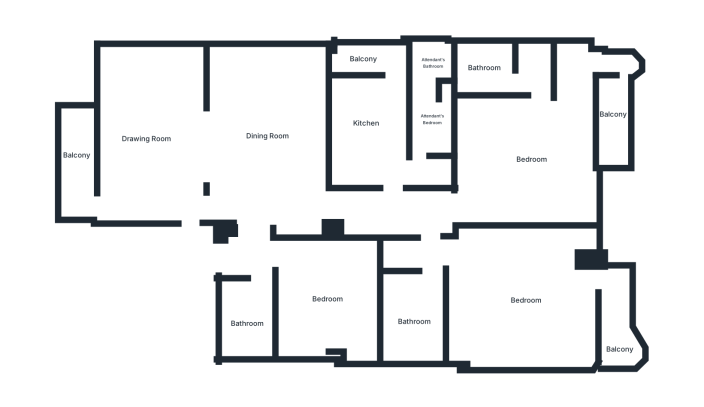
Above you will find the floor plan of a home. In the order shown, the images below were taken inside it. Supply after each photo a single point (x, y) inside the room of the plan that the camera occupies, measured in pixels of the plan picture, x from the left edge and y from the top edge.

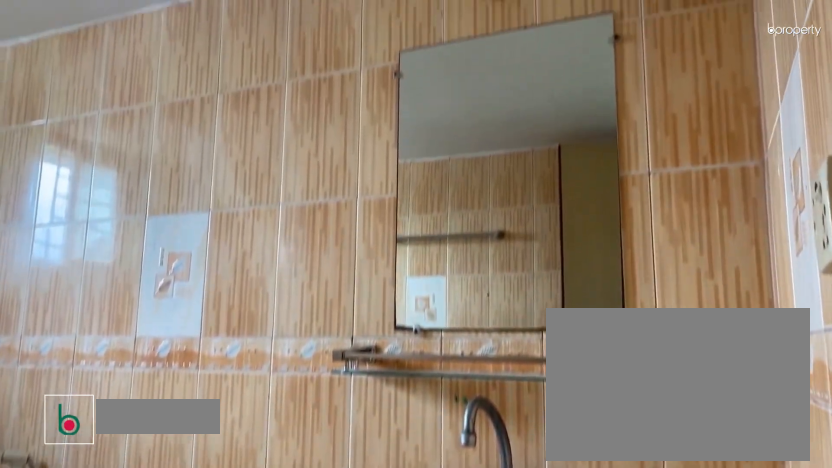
(414, 316)
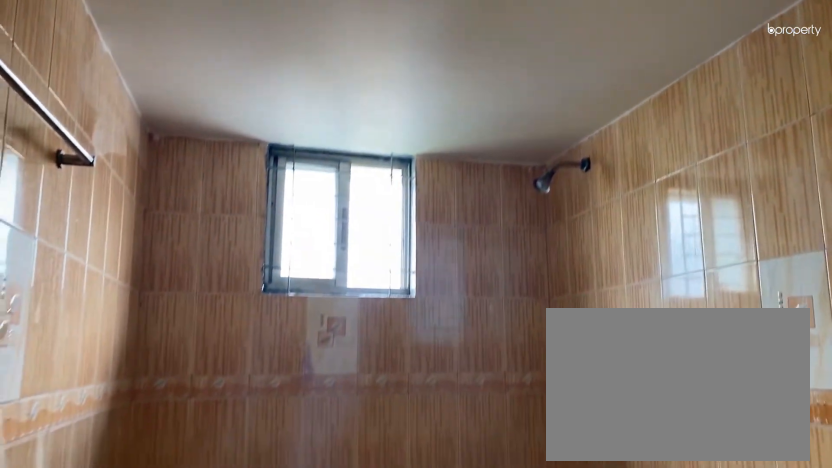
(414, 316)
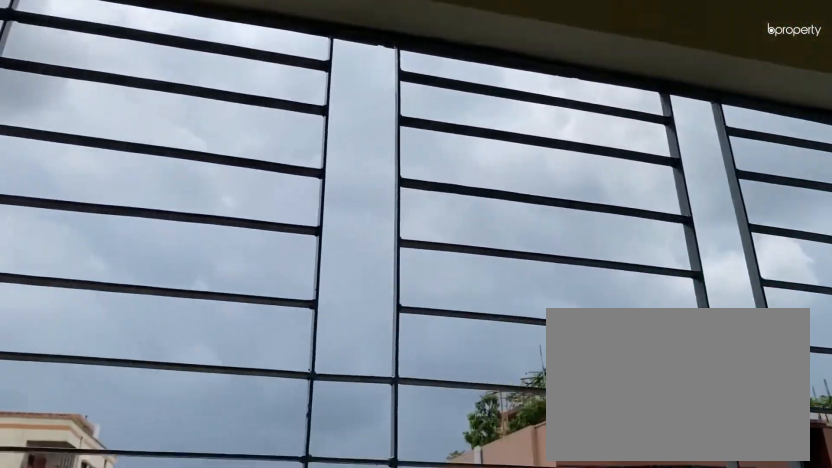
(613, 324)
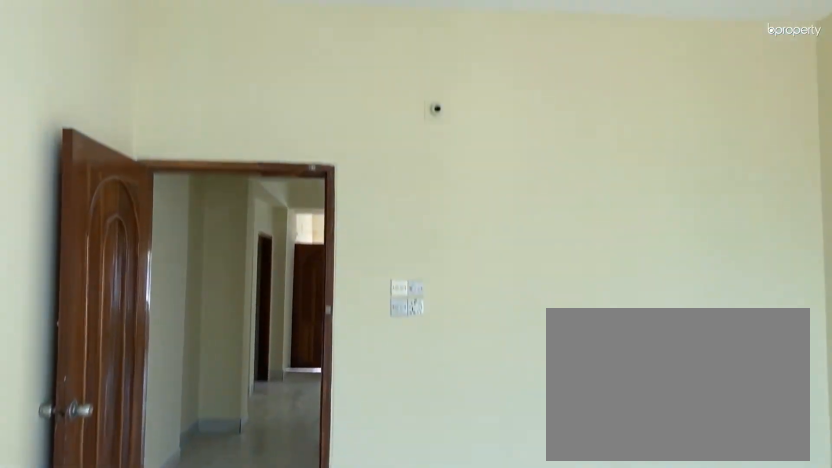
(526, 159)
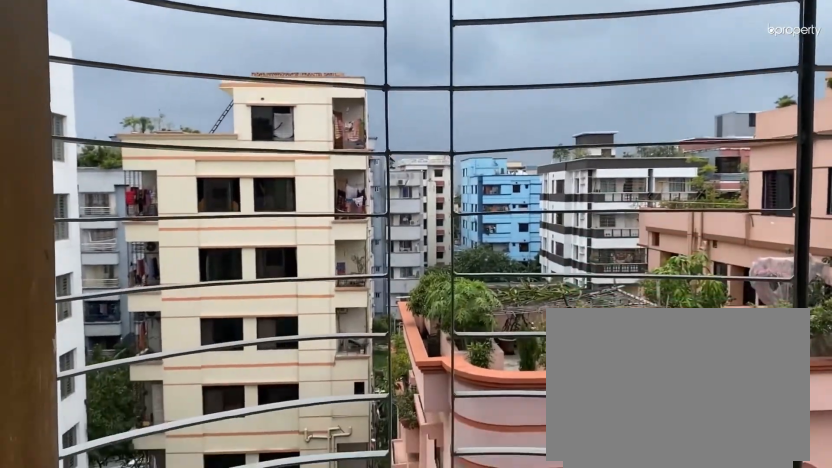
(612, 123)
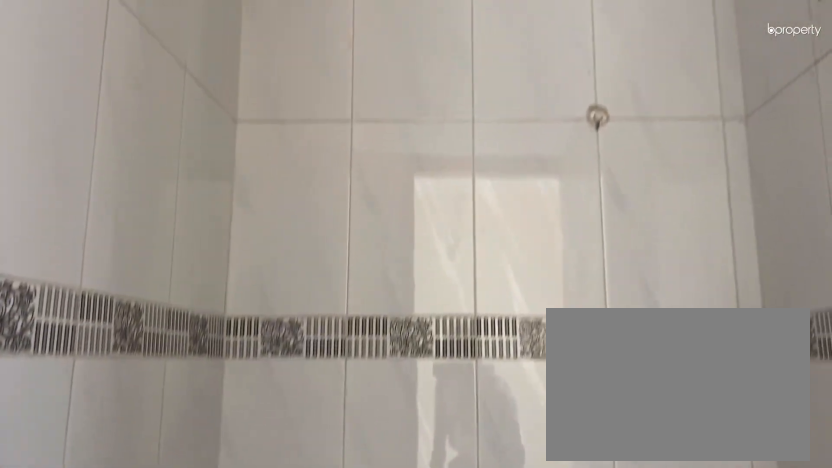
(485, 69)
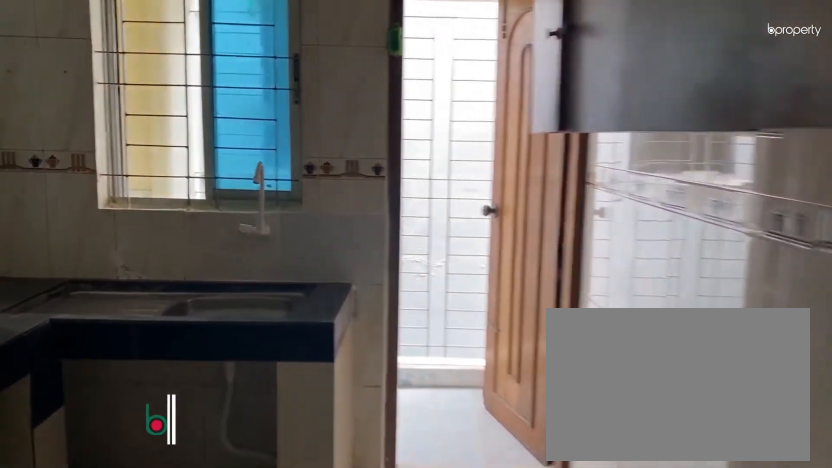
(364, 125)
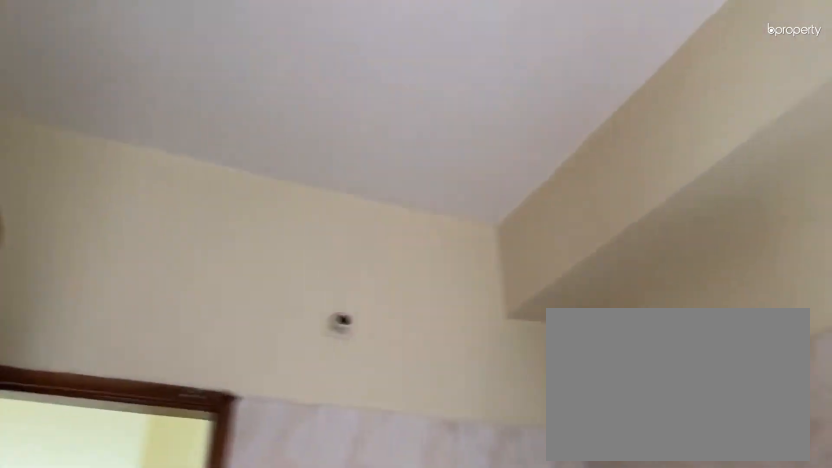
(364, 125)
